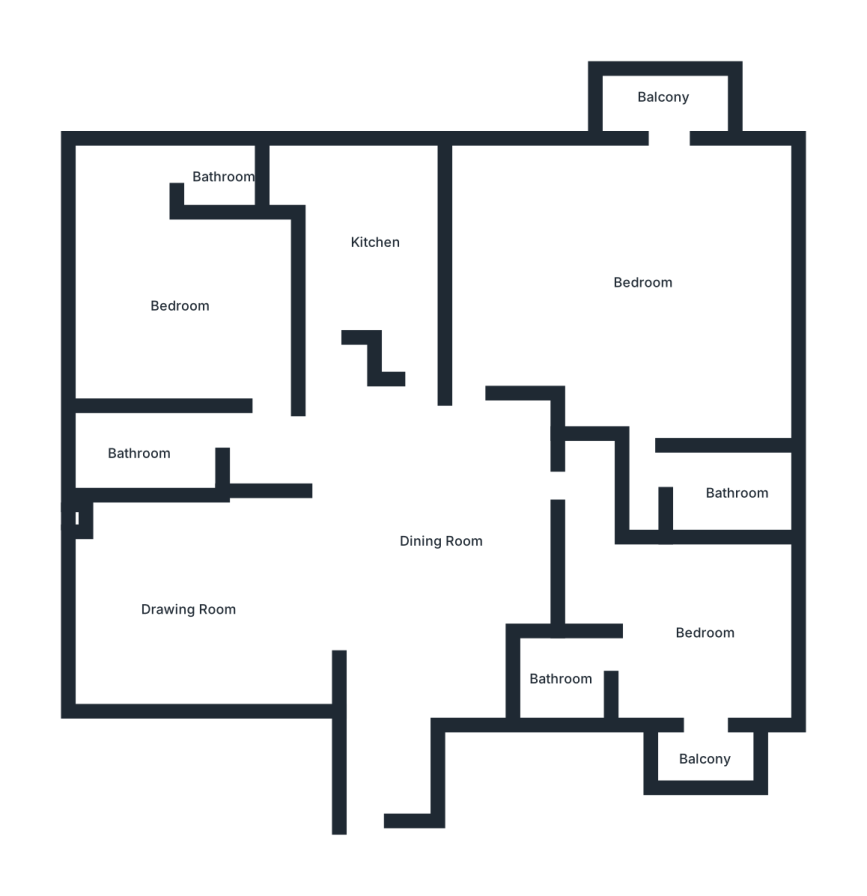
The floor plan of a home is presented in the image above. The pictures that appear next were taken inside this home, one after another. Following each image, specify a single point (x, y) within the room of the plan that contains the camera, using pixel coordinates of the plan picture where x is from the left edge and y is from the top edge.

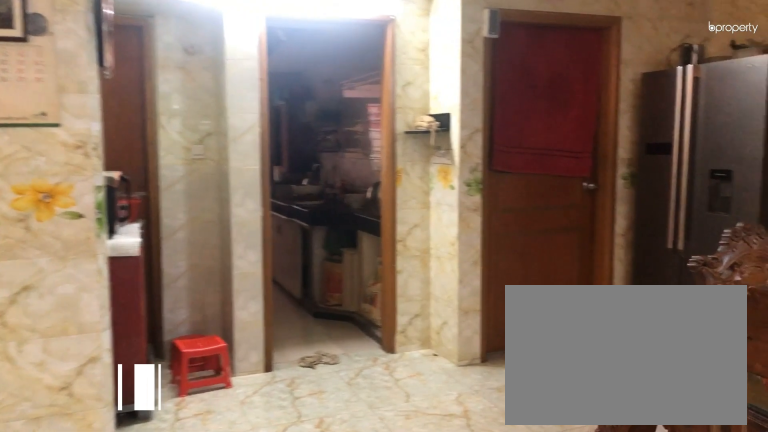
(443, 541)
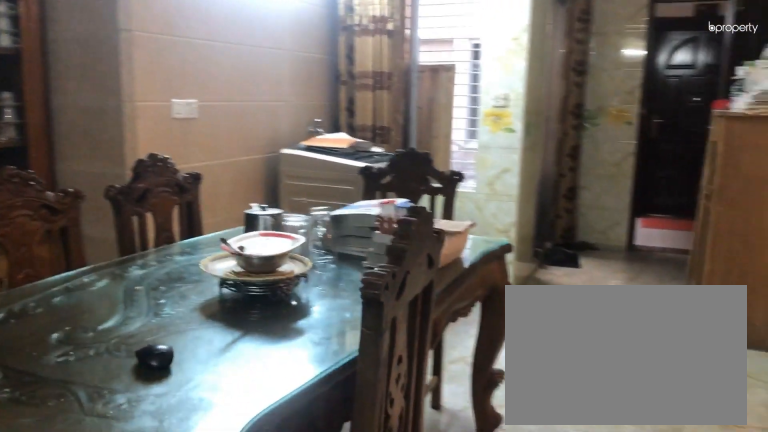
(442, 541)
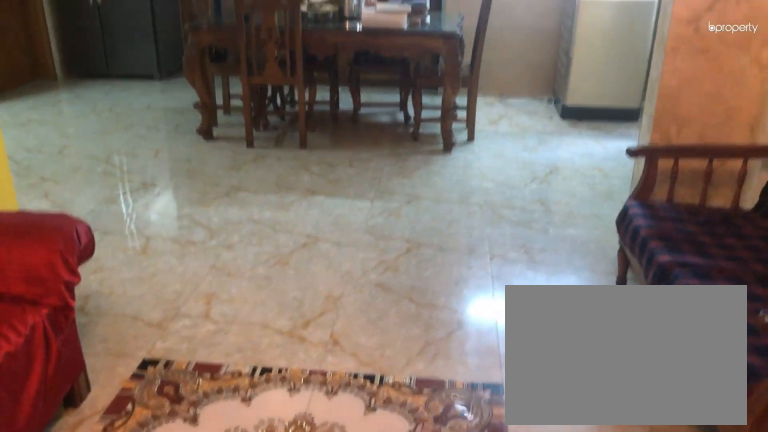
(190, 608)
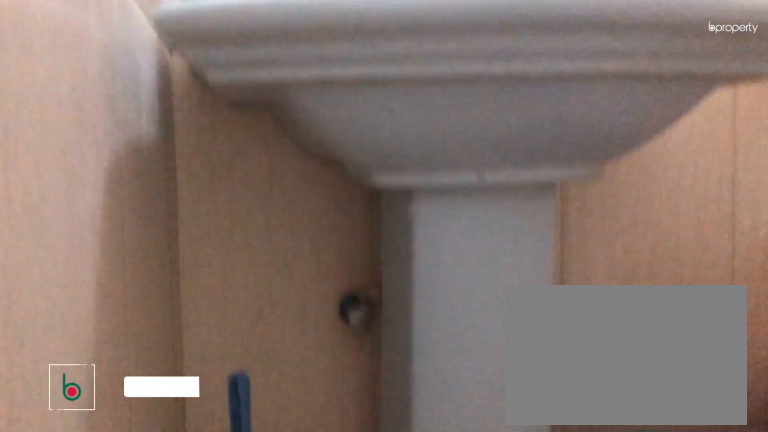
(141, 453)
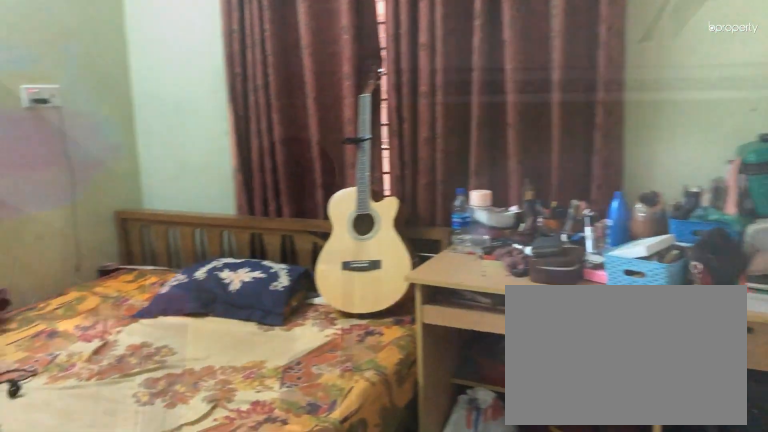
(182, 306)
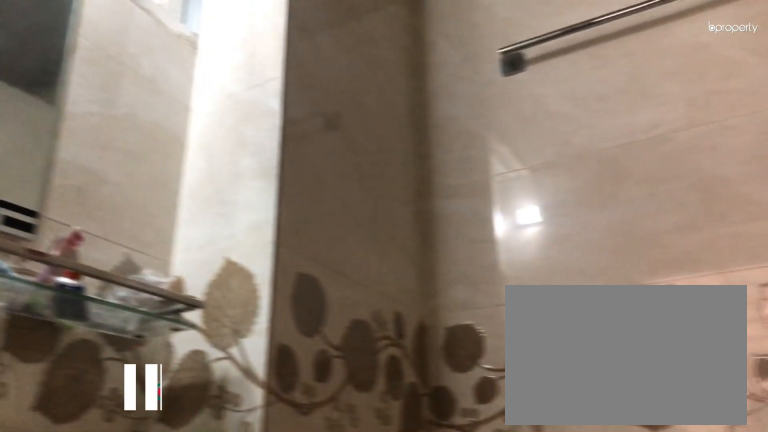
(222, 177)
